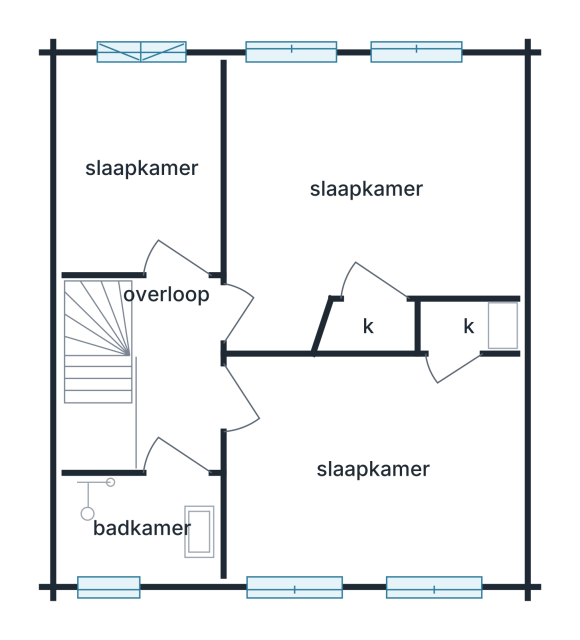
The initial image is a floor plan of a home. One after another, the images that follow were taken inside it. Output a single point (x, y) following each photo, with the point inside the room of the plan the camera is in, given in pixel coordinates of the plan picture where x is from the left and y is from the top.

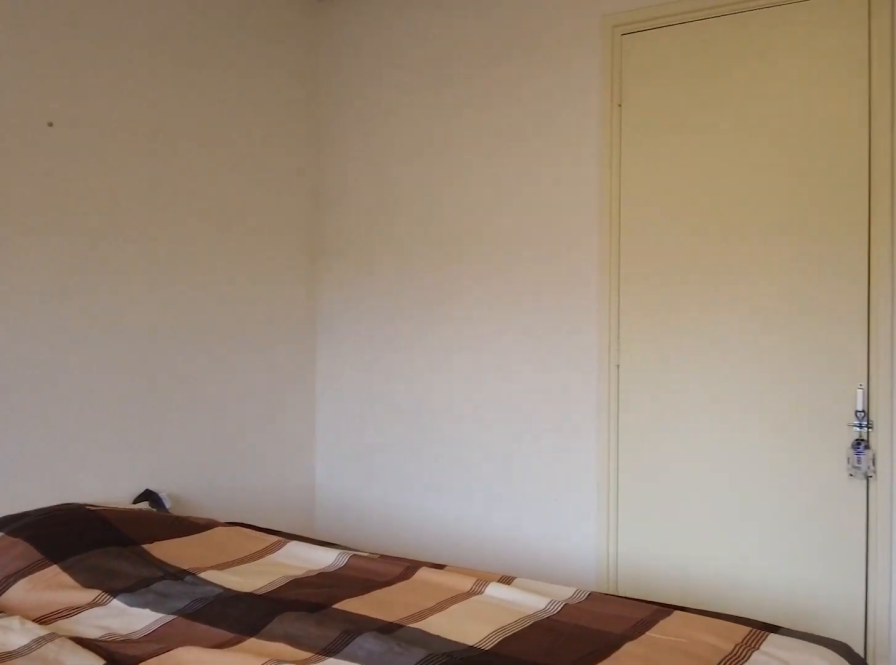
(365, 187)
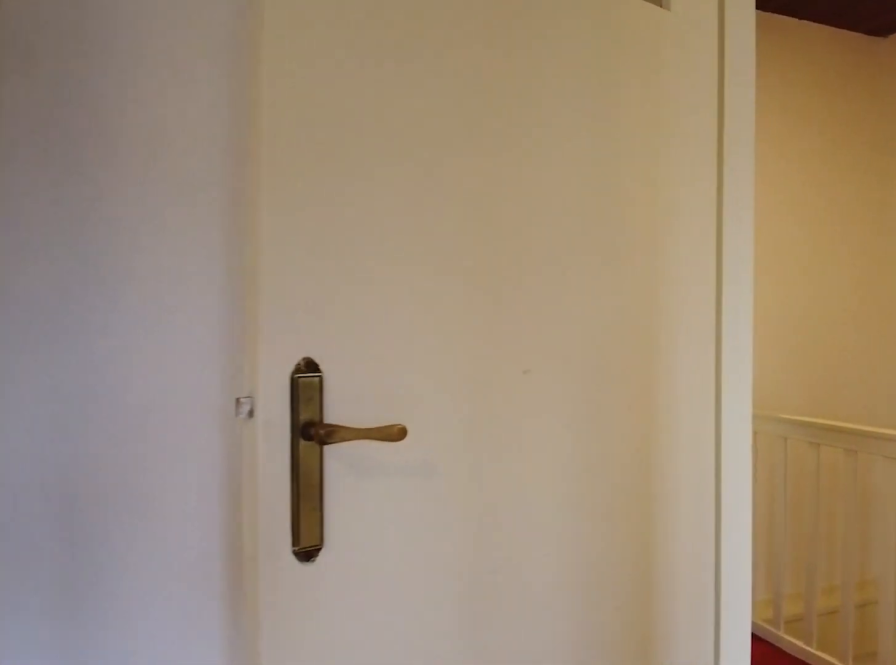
(365, 187)
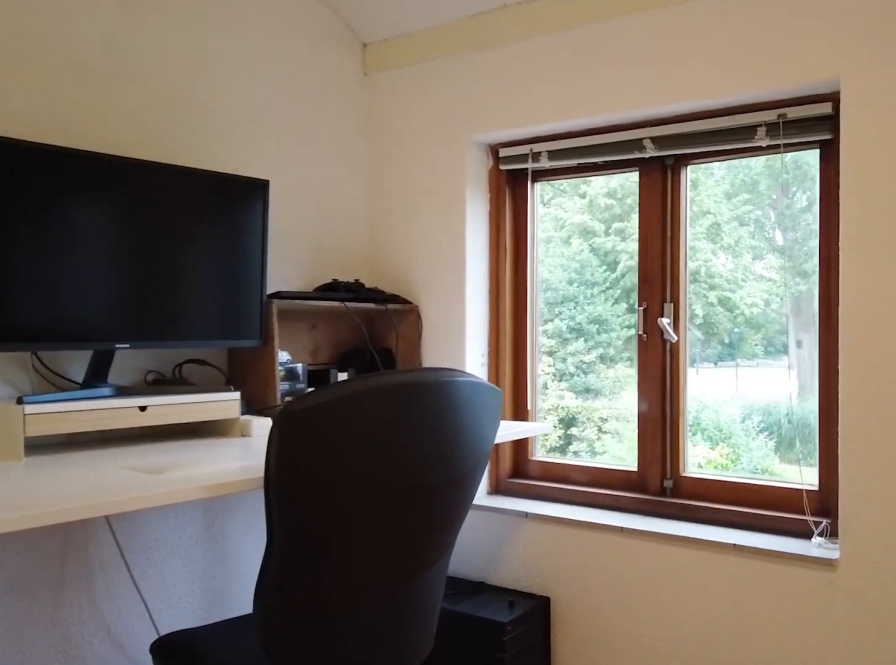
(372, 466)
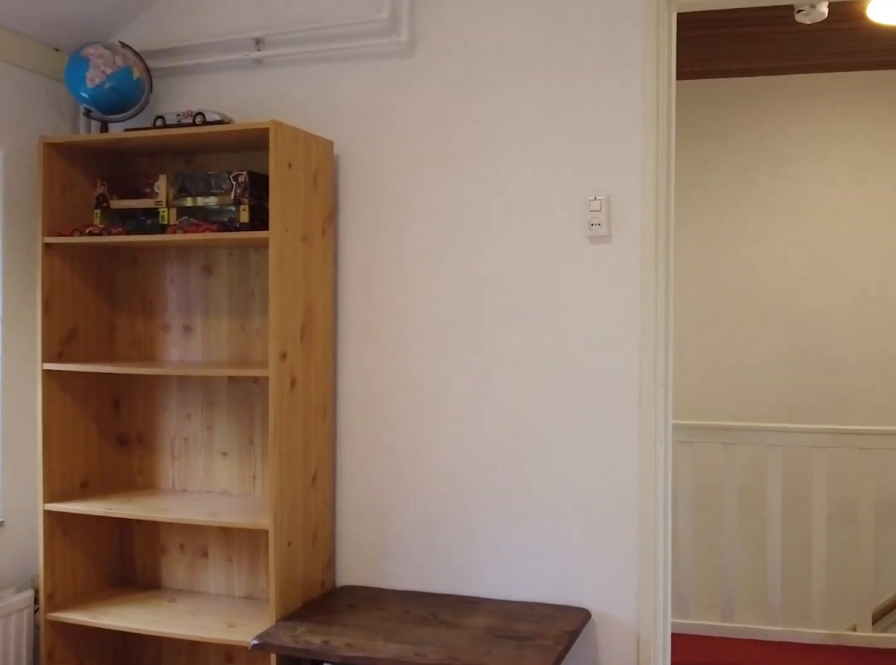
(372, 466)
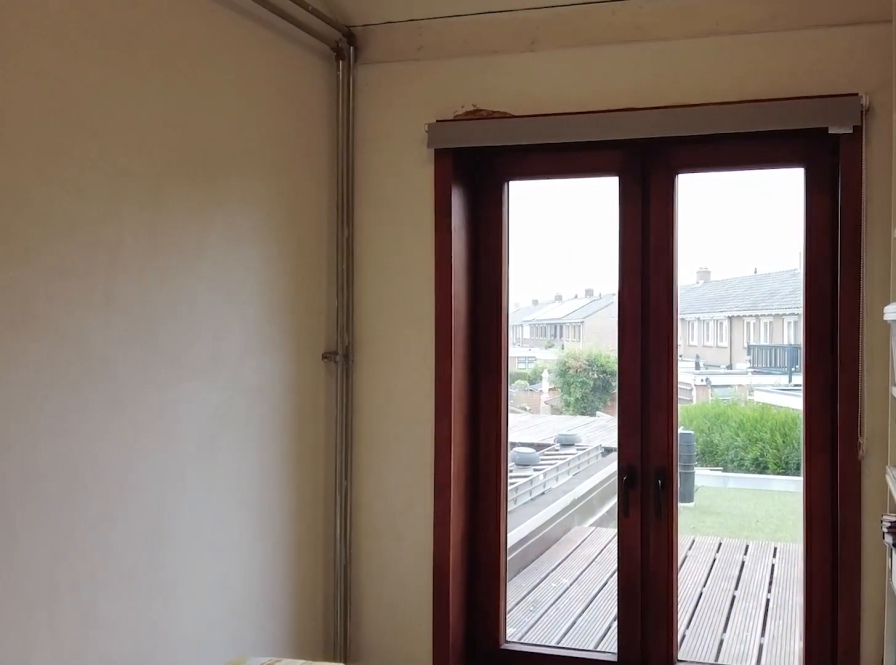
(141, 166)
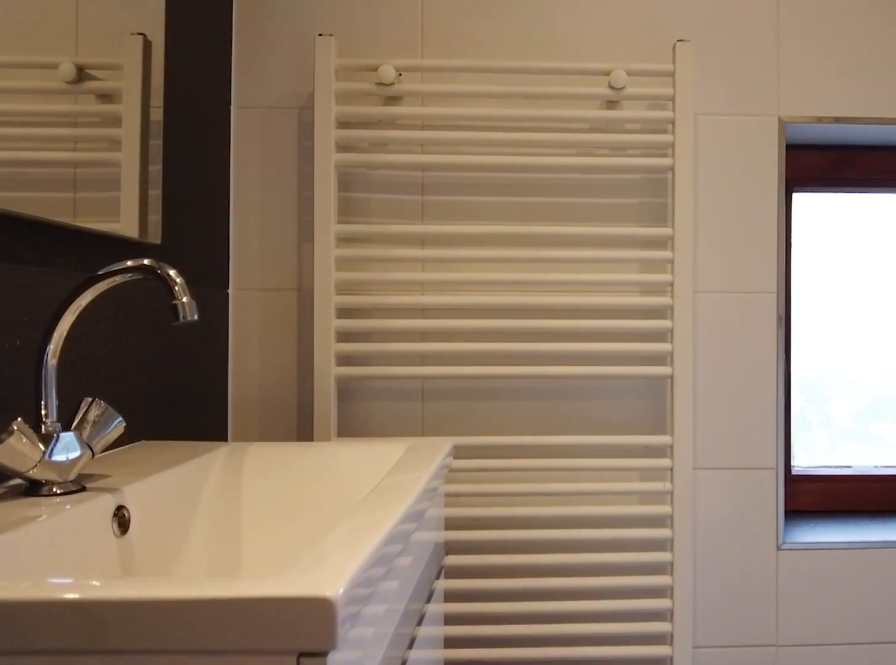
(143, 525)
